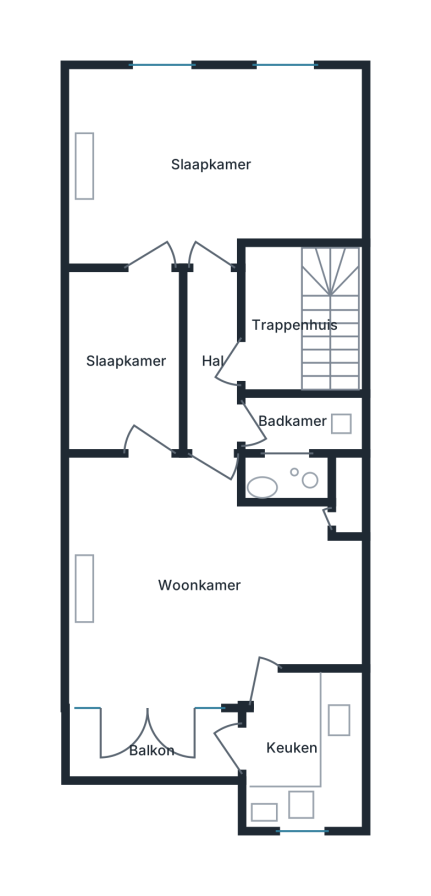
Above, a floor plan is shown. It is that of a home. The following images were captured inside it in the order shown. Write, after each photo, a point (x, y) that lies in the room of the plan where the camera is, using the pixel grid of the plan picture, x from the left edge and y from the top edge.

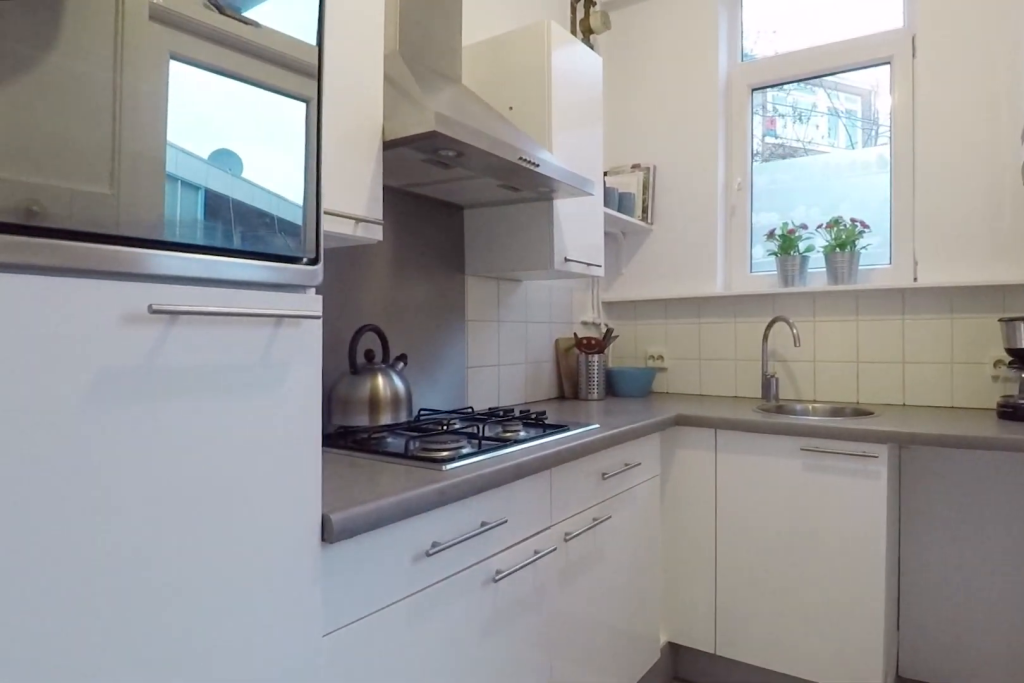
(304, 750)
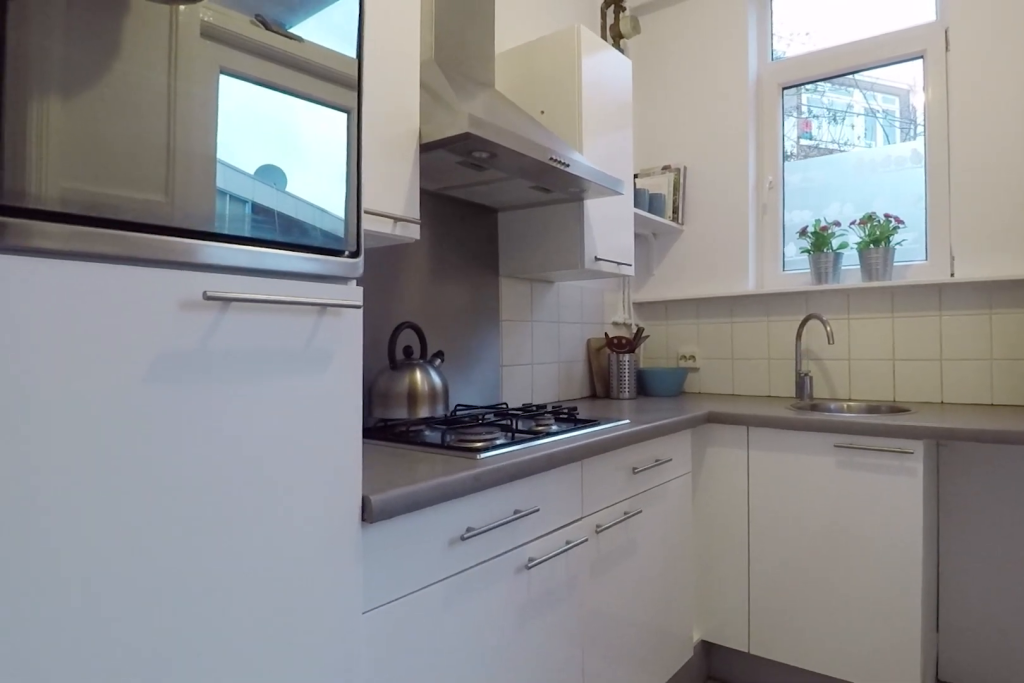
(304, 750)
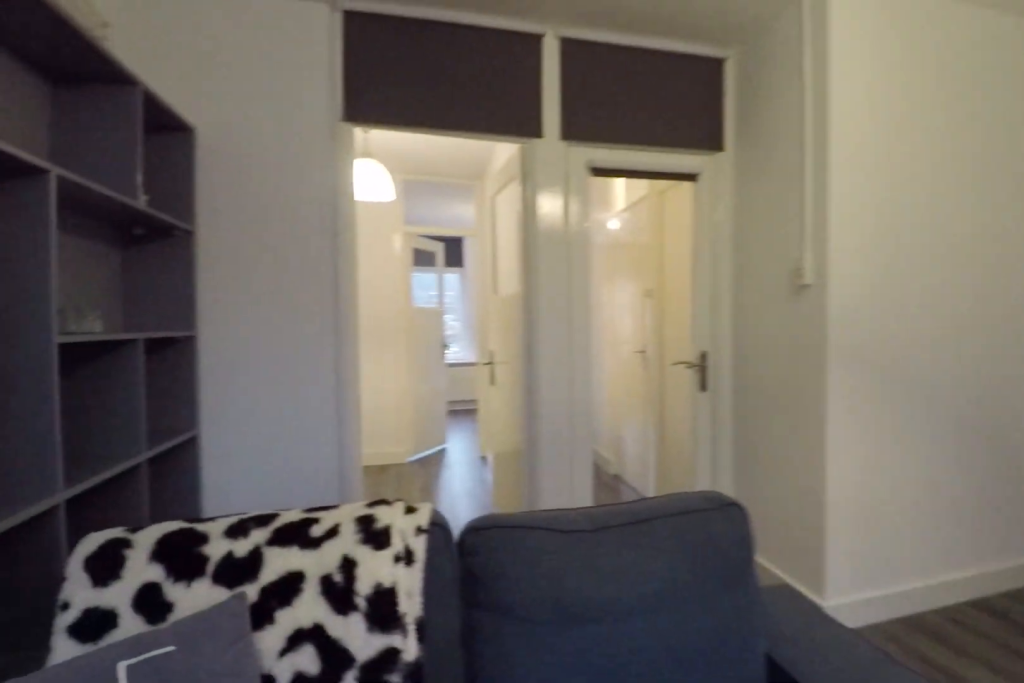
(202, 583)
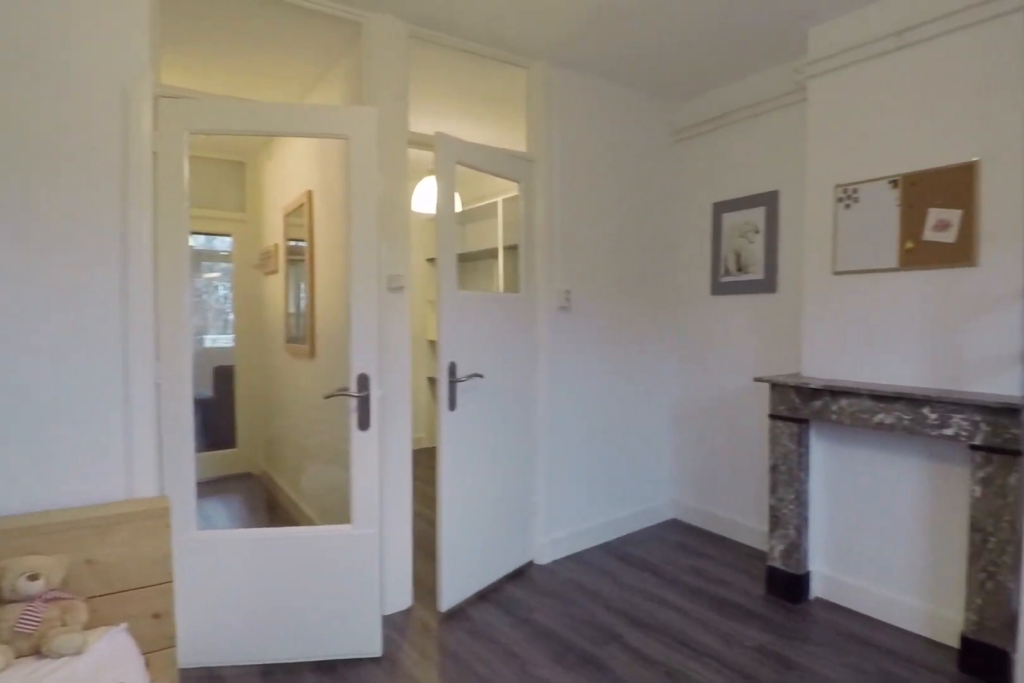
(214, 163)
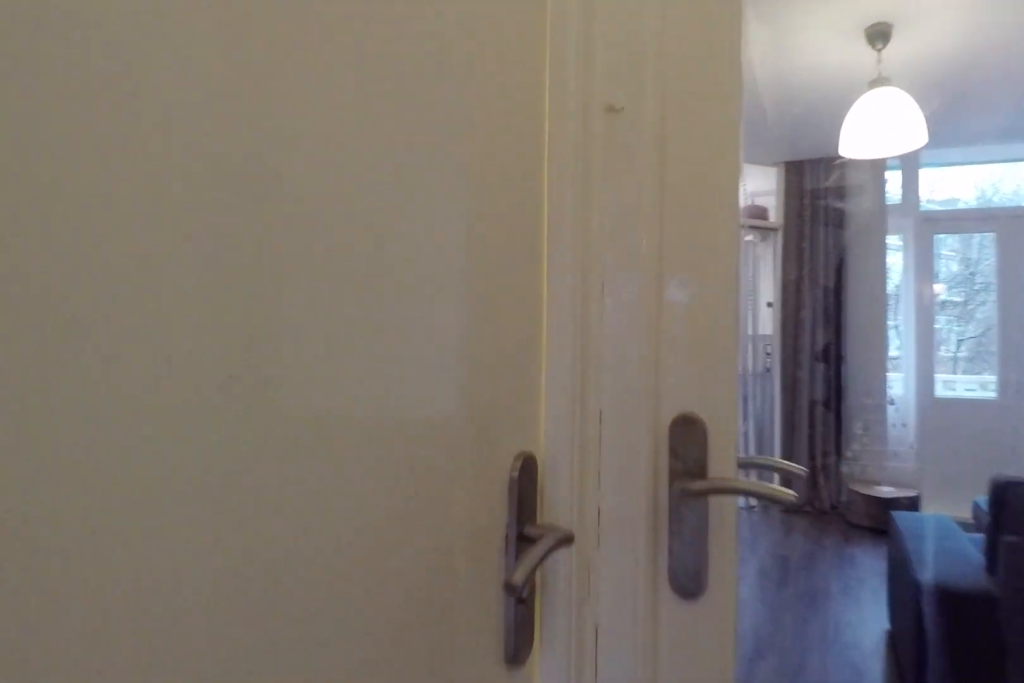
(212, 361)
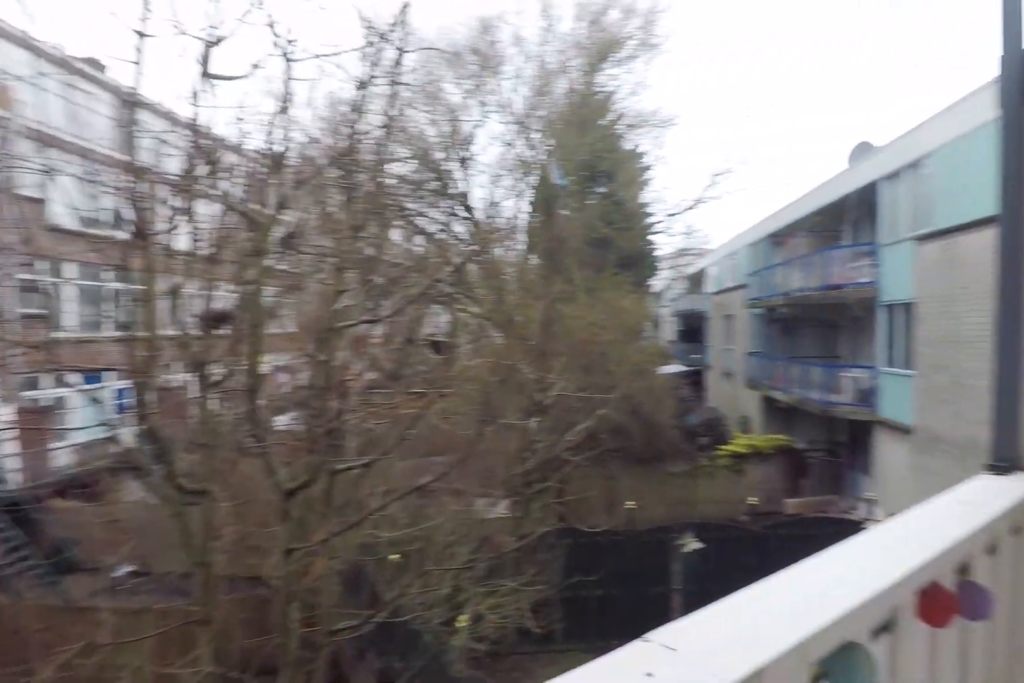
(150, 749)
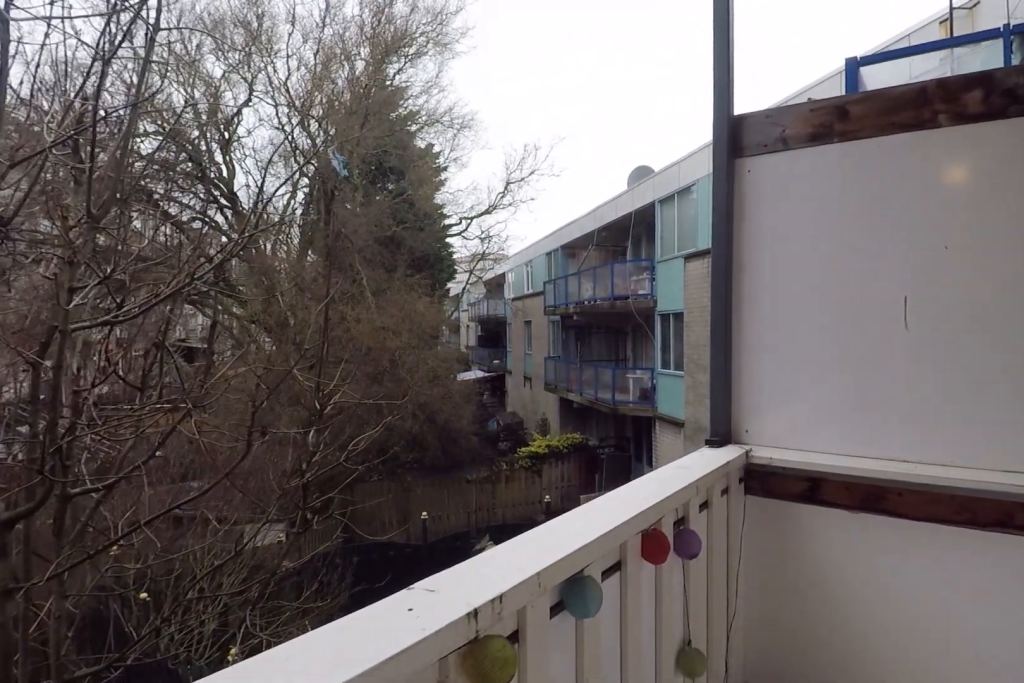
(150, 749)
